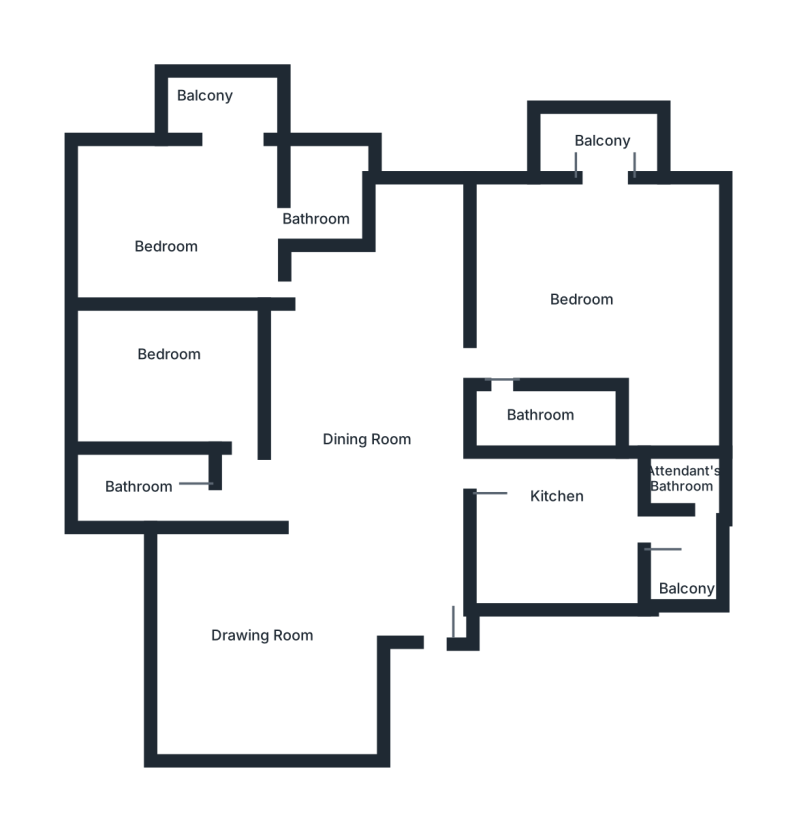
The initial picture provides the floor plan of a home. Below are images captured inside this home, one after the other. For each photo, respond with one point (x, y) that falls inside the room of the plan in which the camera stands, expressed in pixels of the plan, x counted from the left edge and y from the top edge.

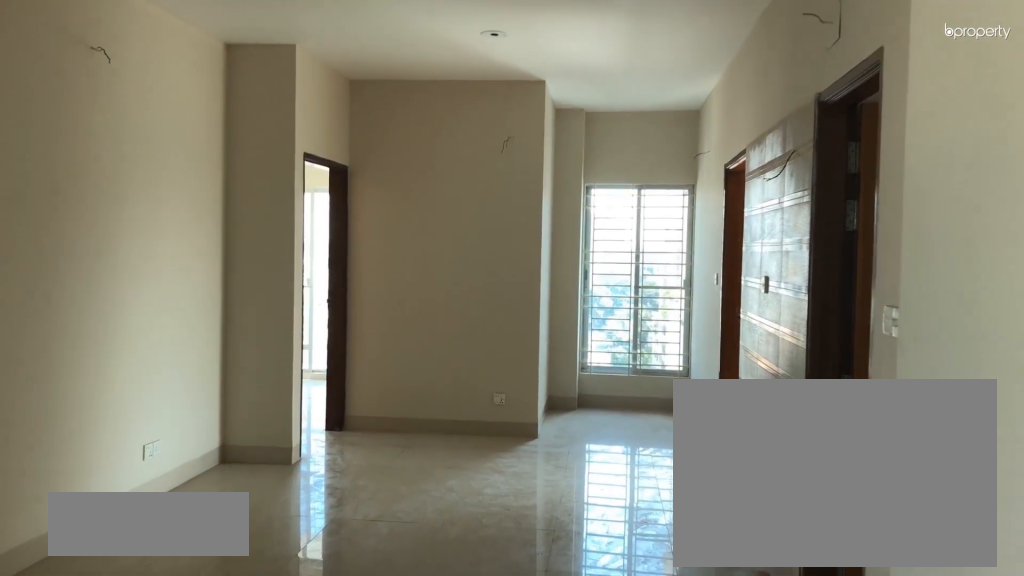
(369, 535)
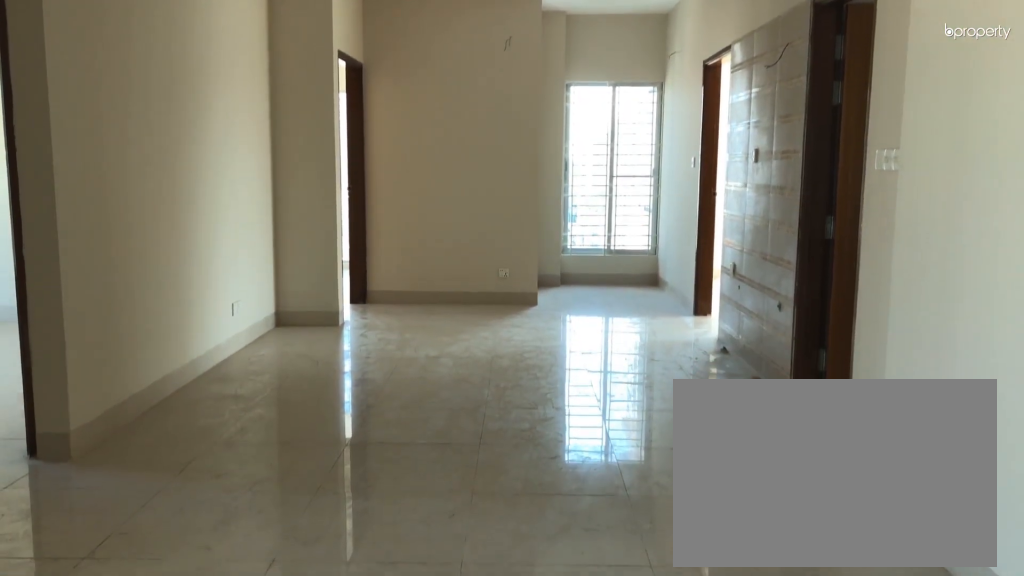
(349, 548)
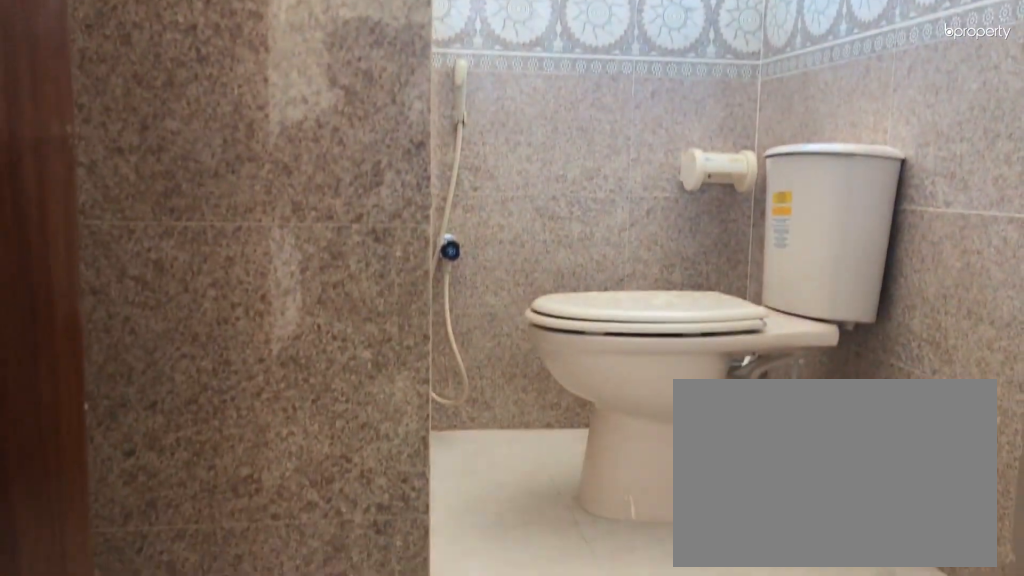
(176, 485)
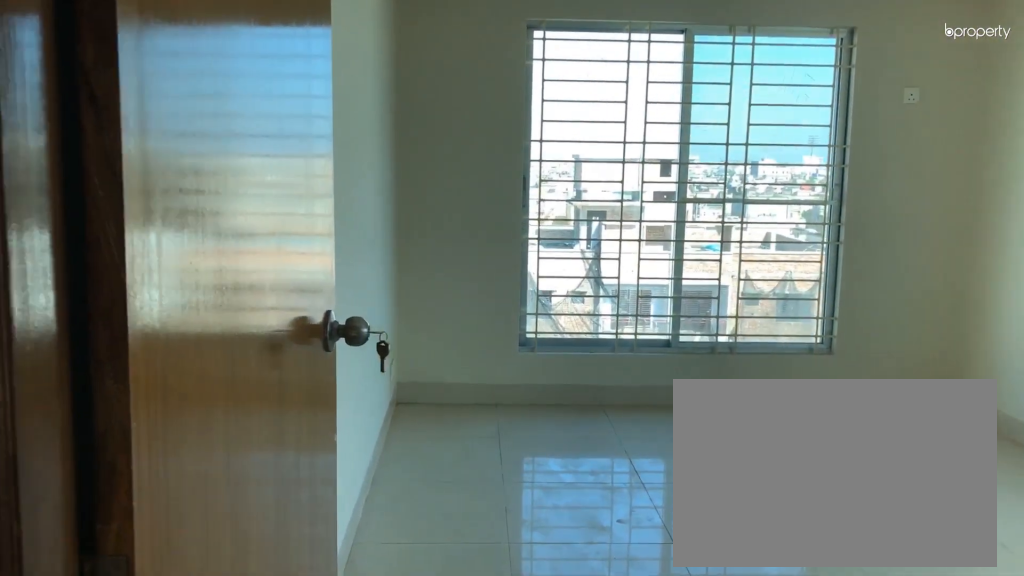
(334, 299)
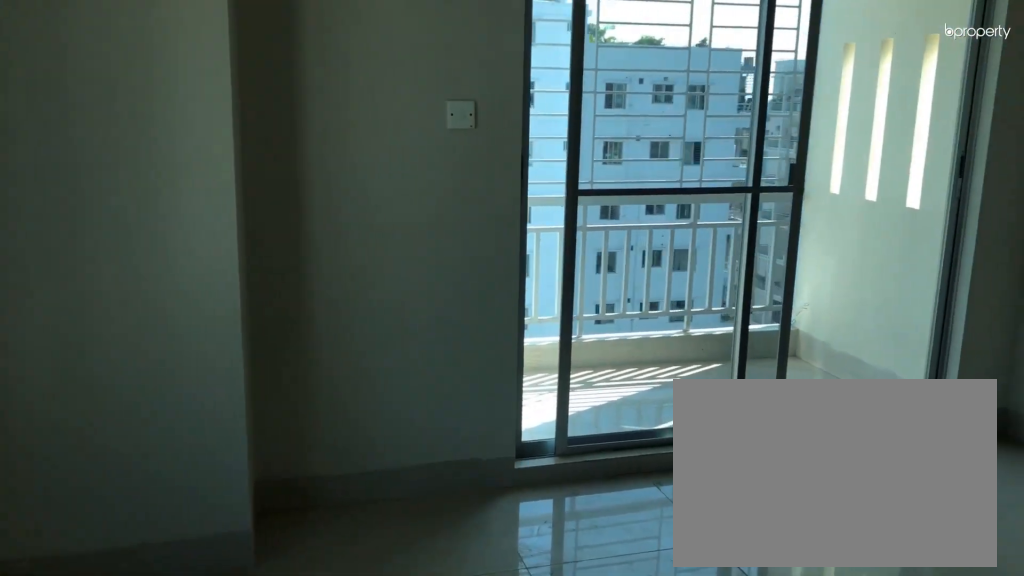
(191, 219)
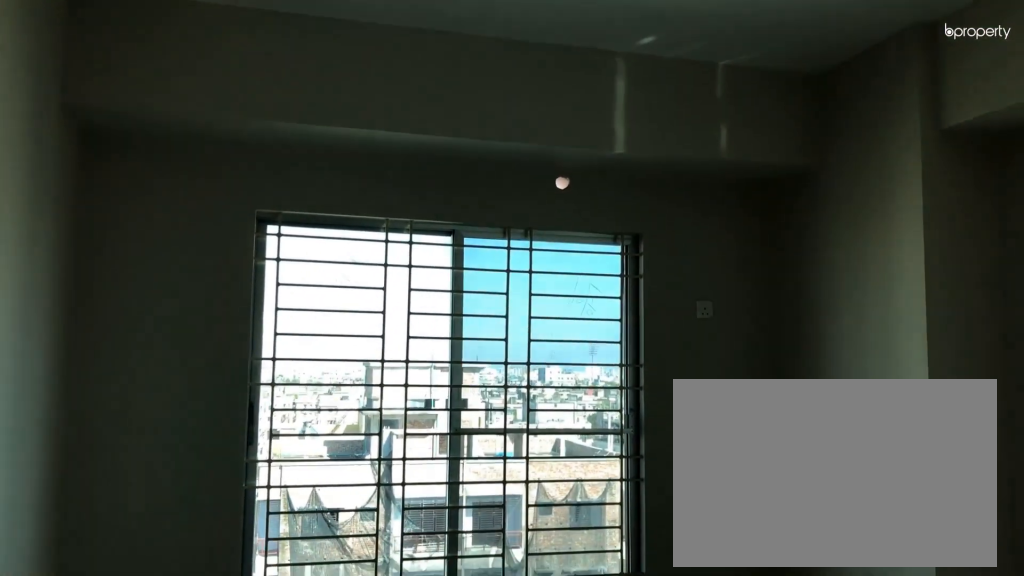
(191, 219)
